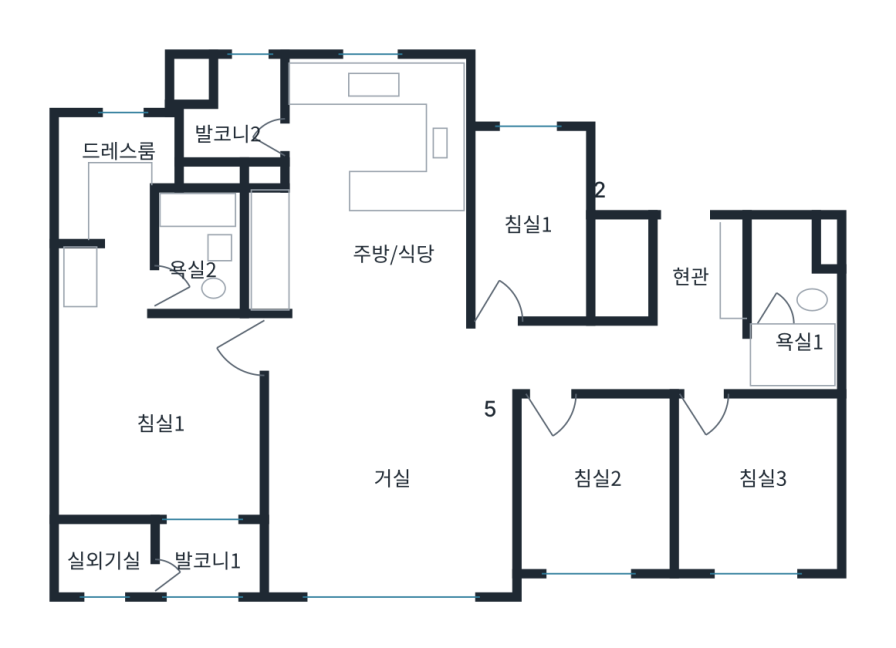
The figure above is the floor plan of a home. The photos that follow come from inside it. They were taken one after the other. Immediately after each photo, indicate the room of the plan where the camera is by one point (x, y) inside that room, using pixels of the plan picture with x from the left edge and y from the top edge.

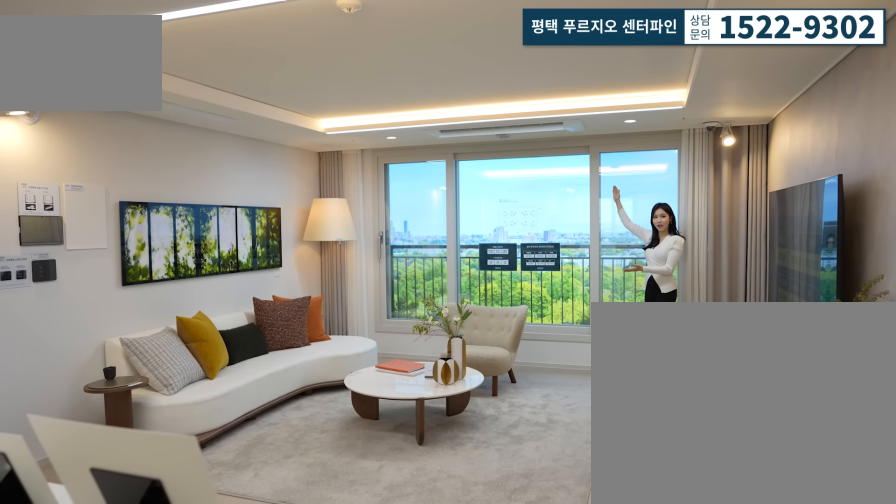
(384, 499)
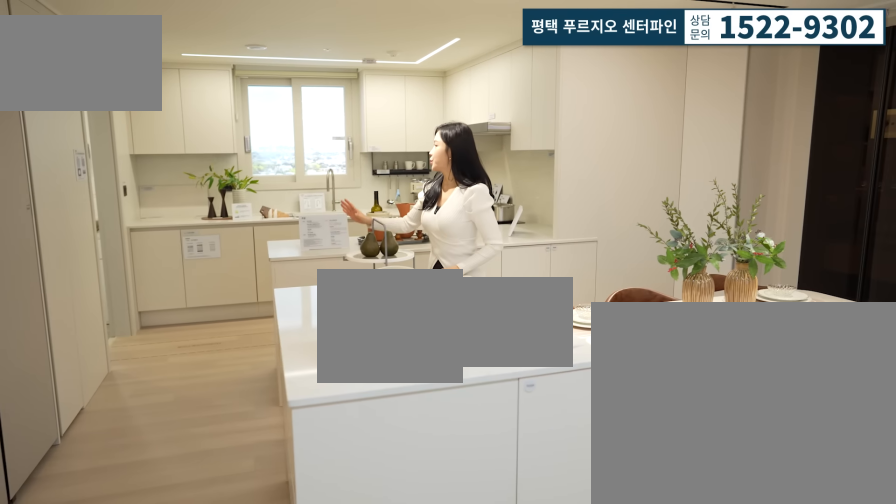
(384, 216)
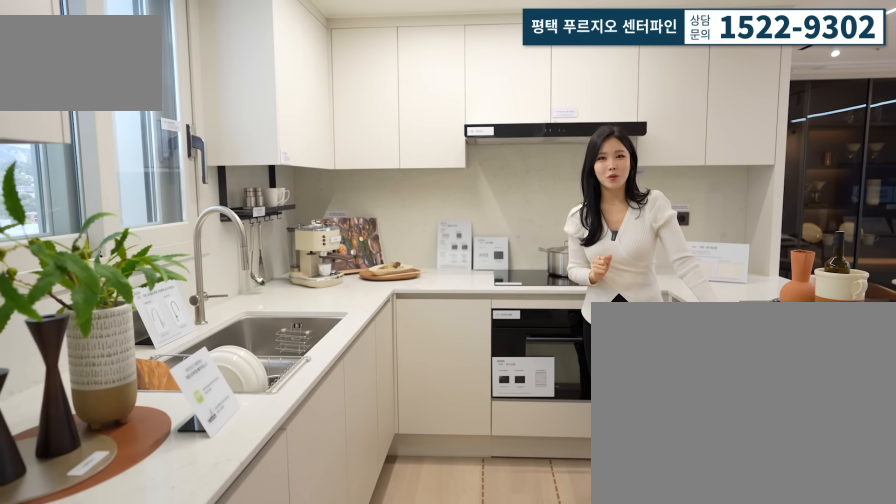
(384, 217)
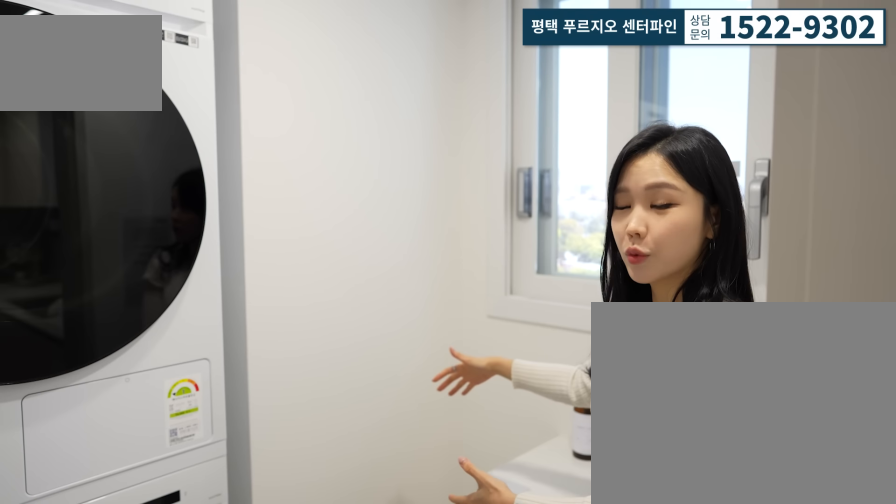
(223, 110)
